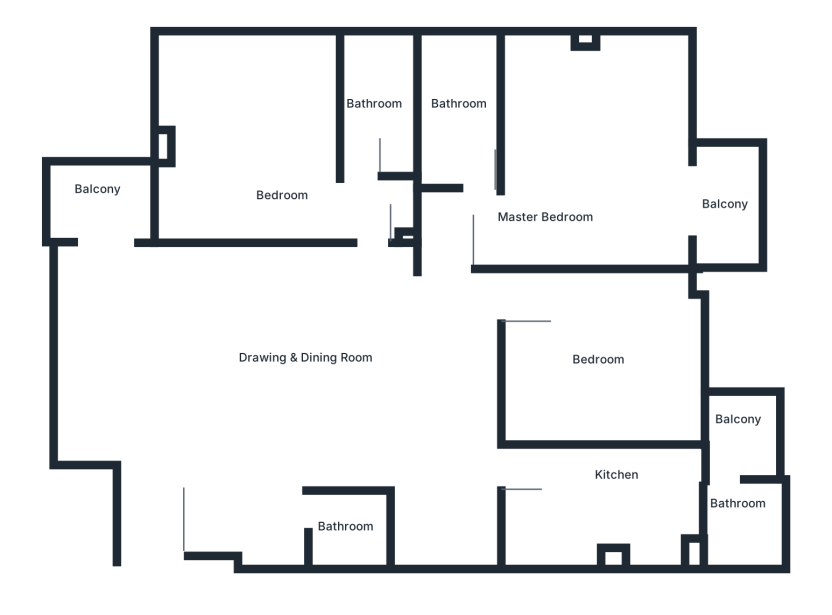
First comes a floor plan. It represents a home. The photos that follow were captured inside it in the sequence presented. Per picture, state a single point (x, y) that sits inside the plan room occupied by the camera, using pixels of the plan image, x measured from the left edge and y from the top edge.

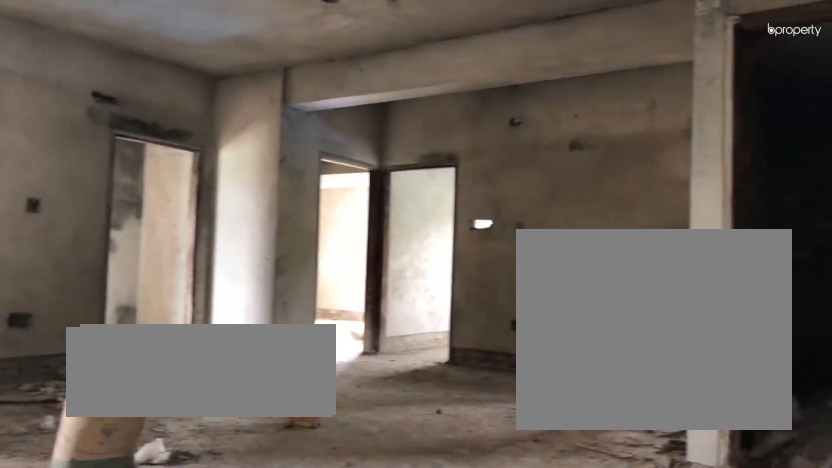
(302, 365)
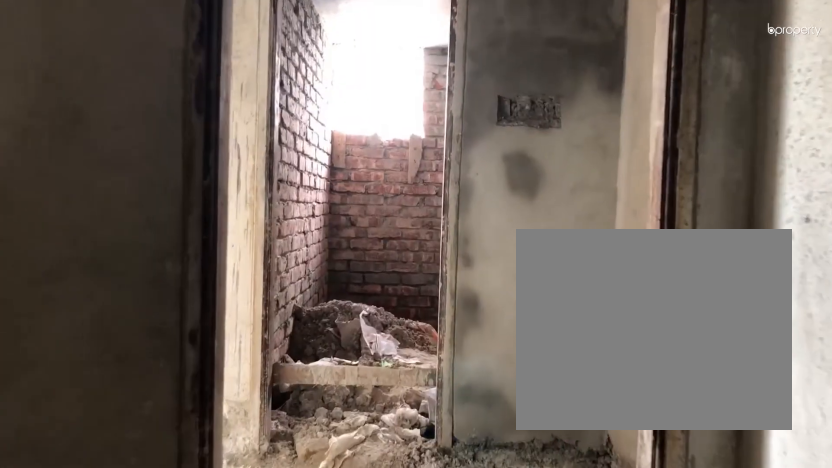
(376, 219)
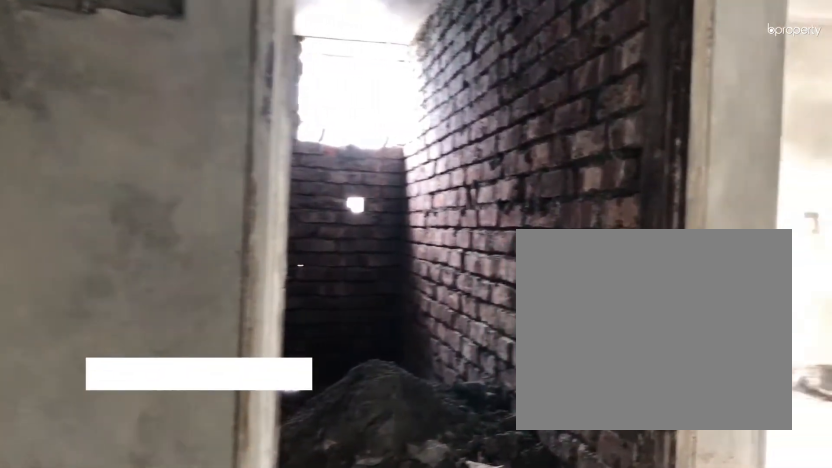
(553, 166)
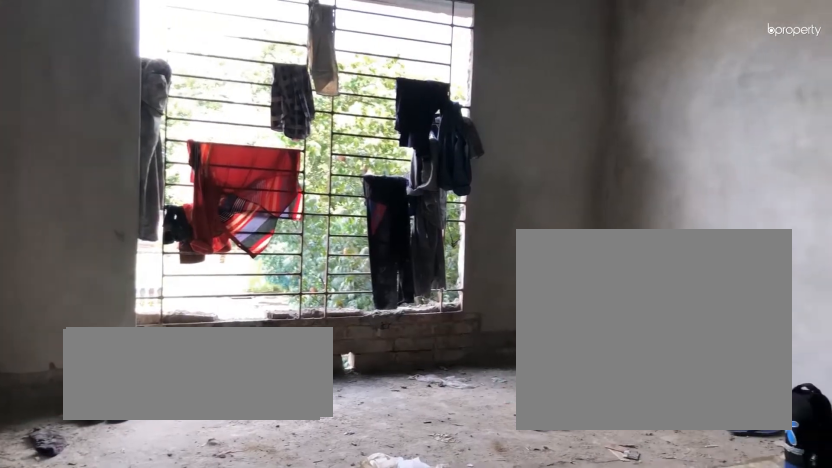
(599, 369)
